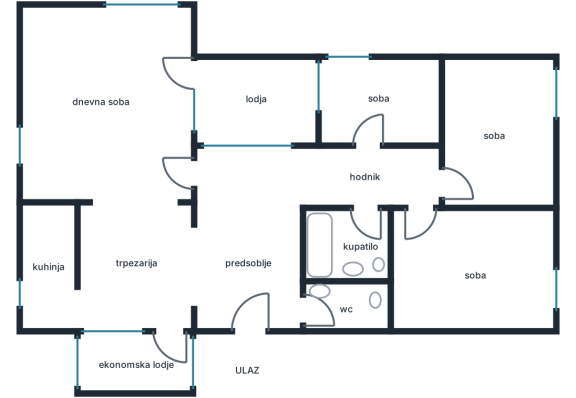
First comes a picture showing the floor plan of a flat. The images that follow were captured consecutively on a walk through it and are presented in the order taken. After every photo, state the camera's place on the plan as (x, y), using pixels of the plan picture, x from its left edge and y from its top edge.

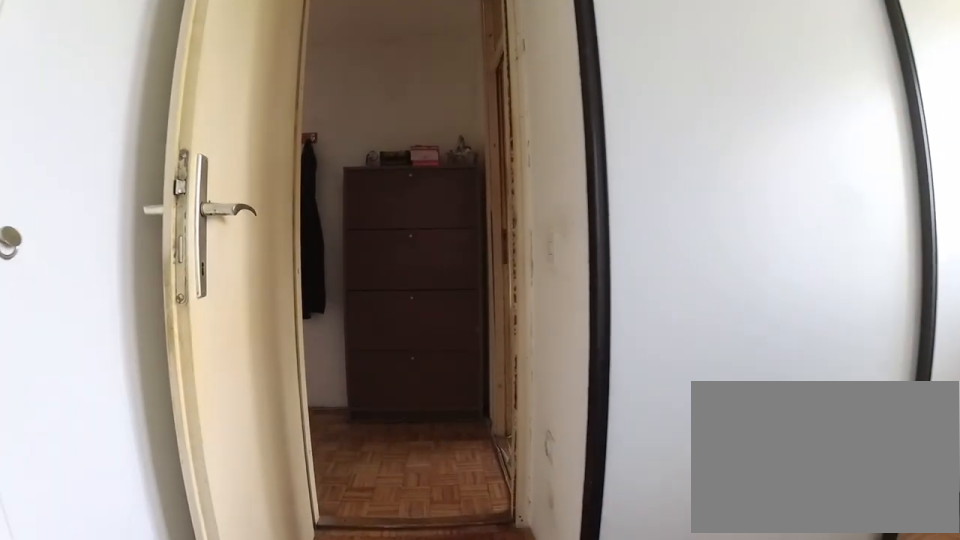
(414, 286)
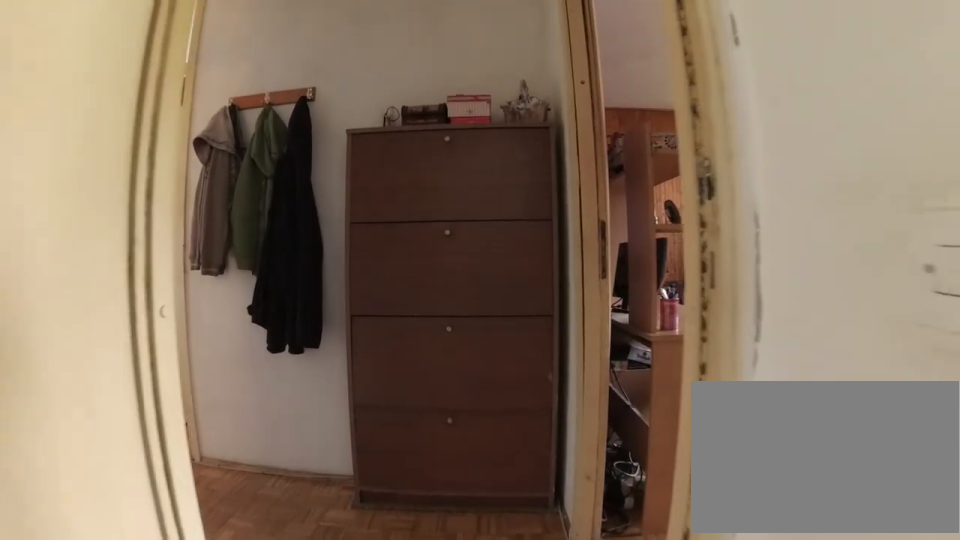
(412, 238)
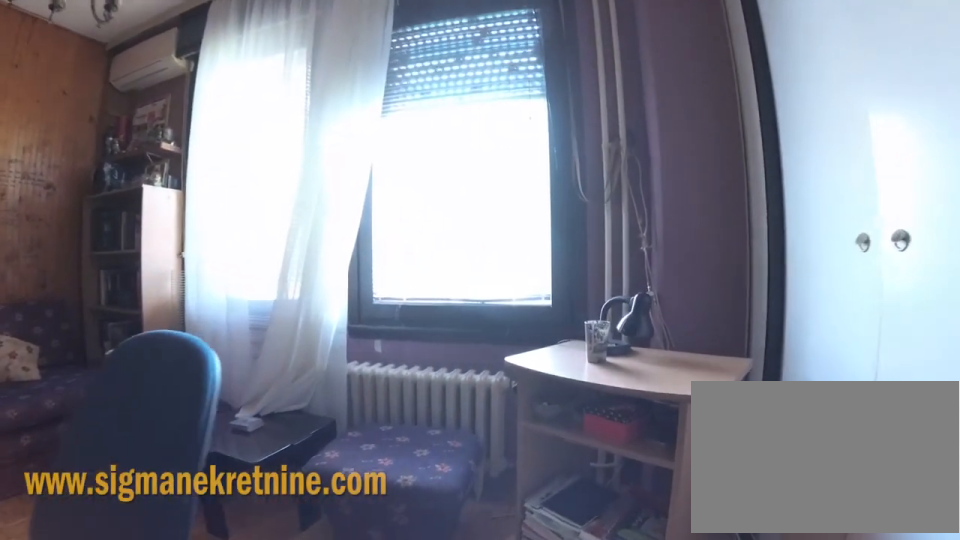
(469, 188)
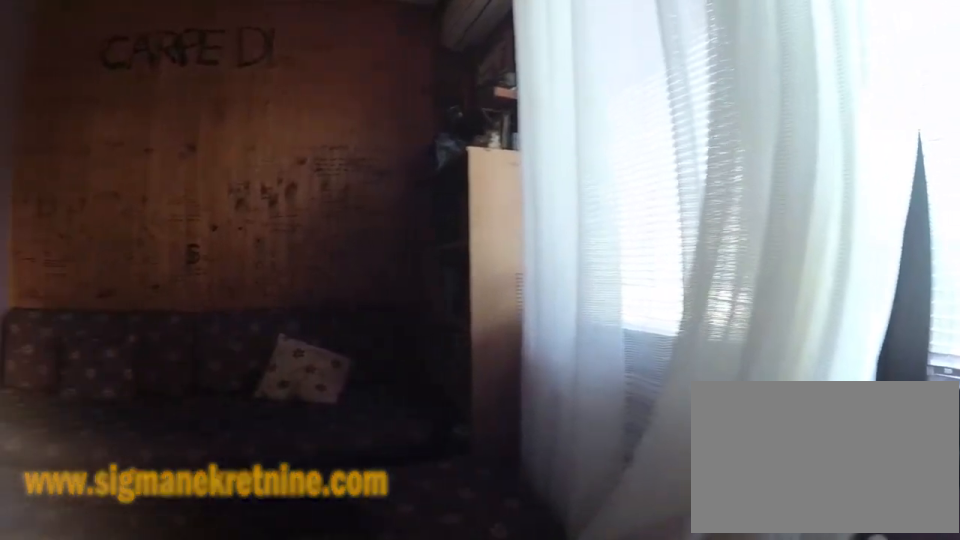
(504, 186)
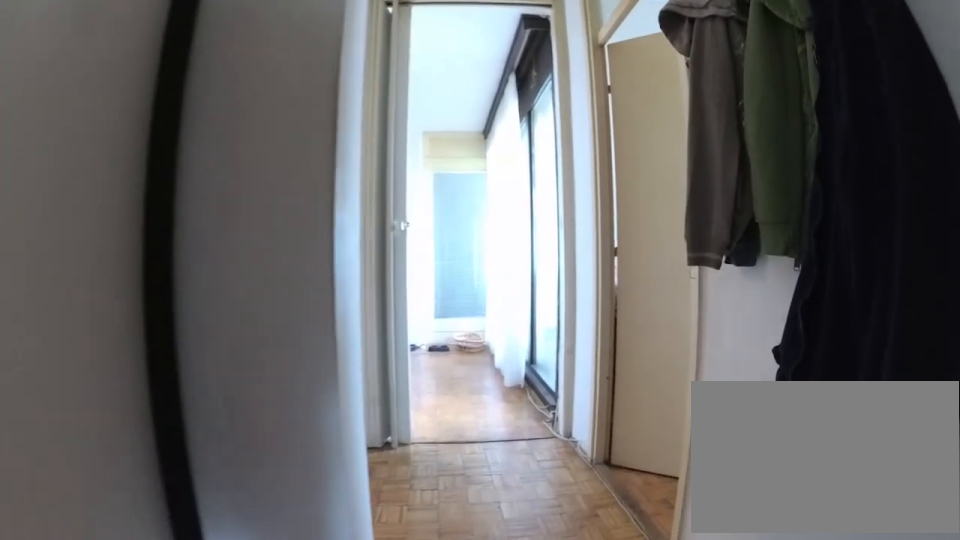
(436, 178)
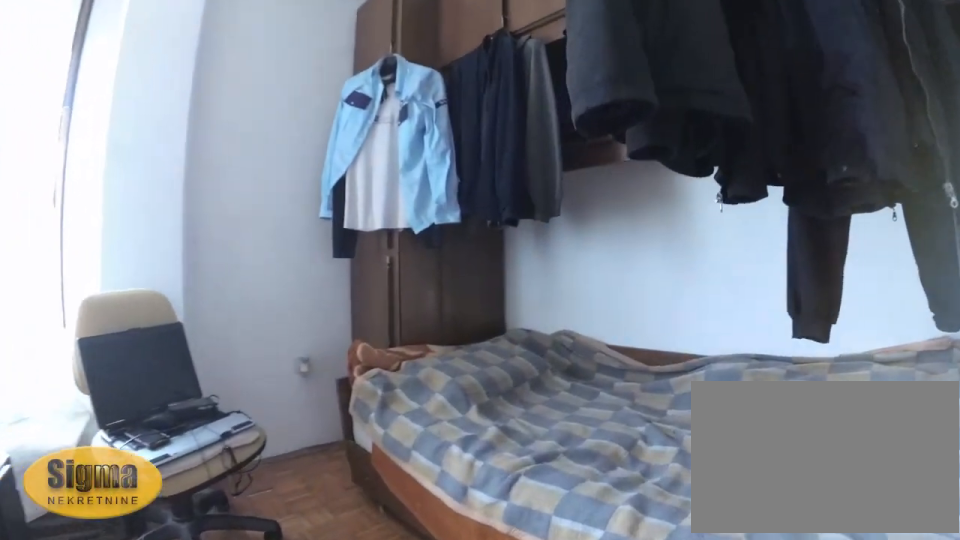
(377, 154)
